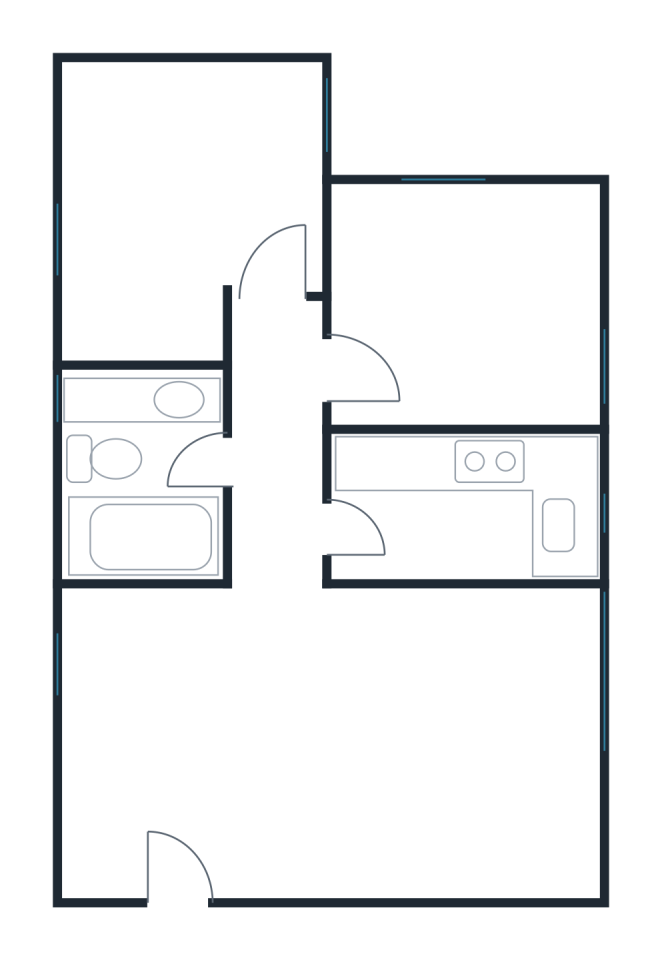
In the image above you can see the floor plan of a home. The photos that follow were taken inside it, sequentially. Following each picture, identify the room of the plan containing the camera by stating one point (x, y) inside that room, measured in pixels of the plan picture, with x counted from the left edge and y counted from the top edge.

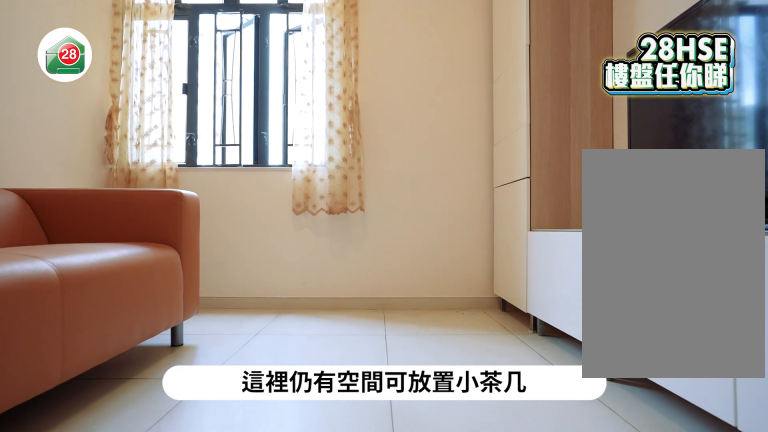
(292, 738)
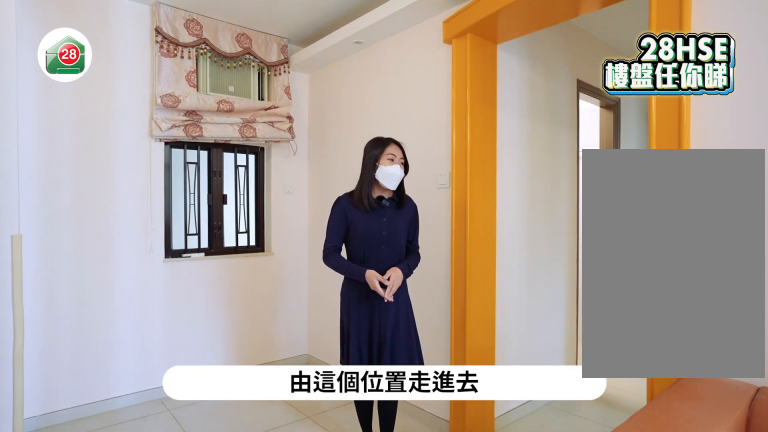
(292, 740)
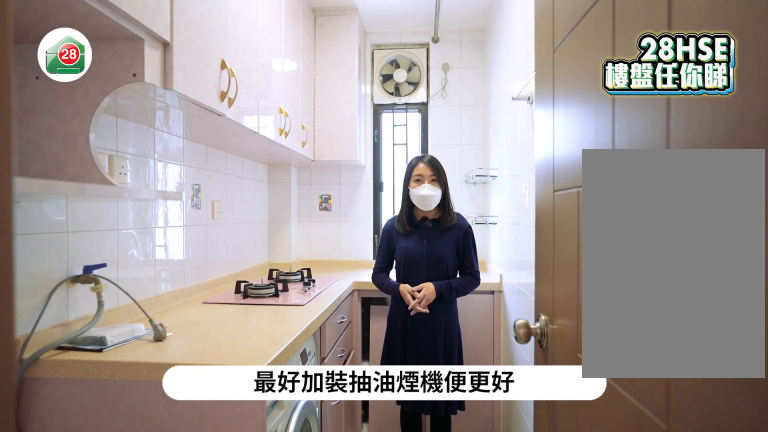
(416, 506)
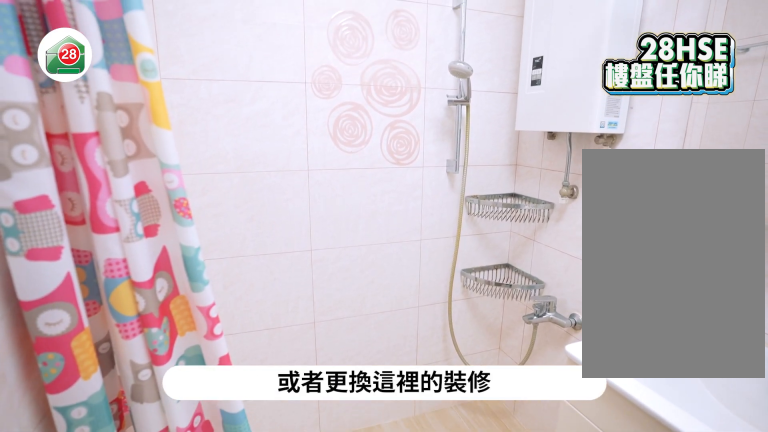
(166, 482)
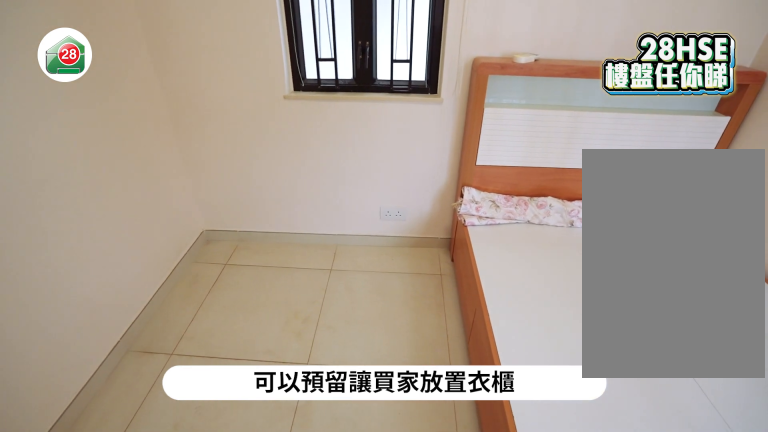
(166, 186)
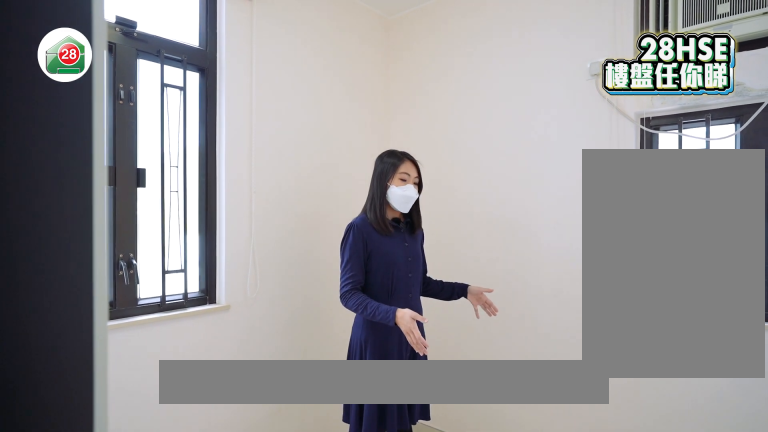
(470, 286)
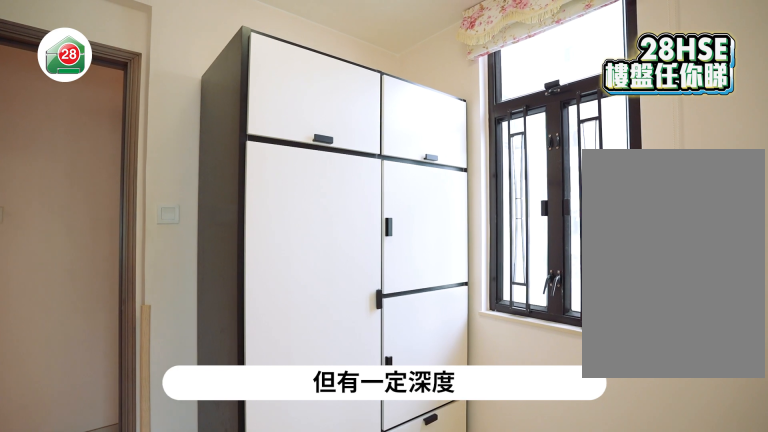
(470, 286)
